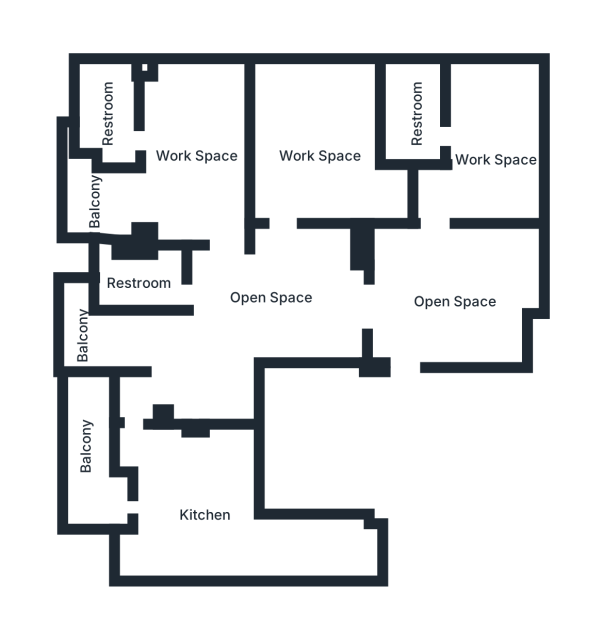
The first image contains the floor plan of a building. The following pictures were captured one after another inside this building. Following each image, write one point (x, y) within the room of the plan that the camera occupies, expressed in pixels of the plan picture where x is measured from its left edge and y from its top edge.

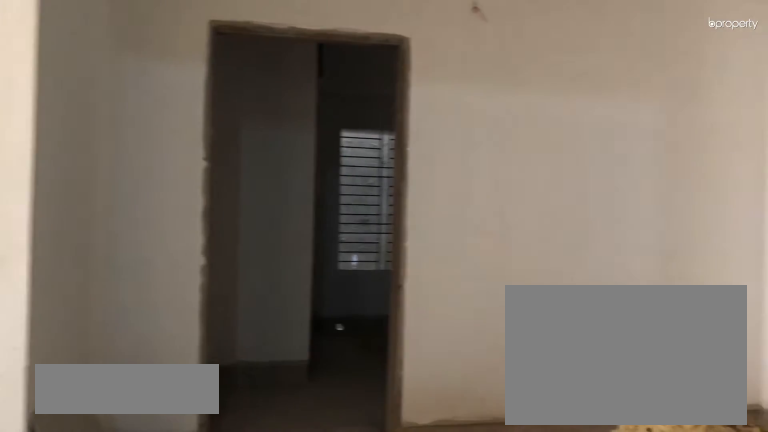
(453, 302)
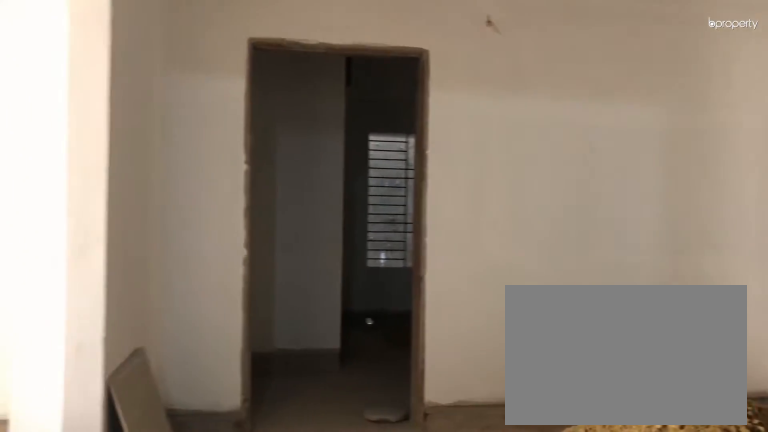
(453, 302)
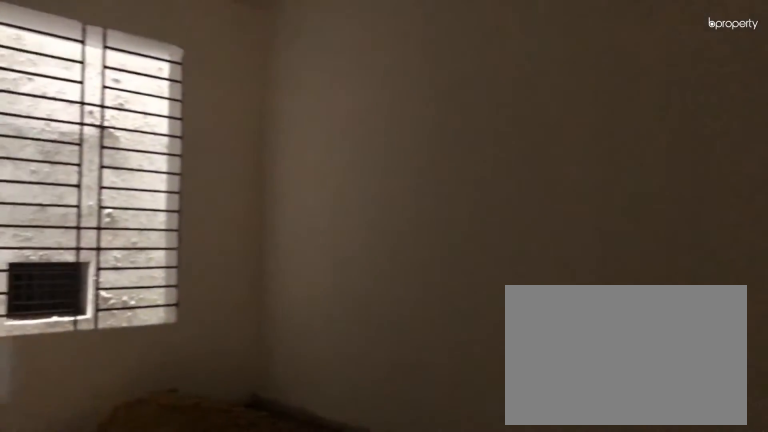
(488, 162)
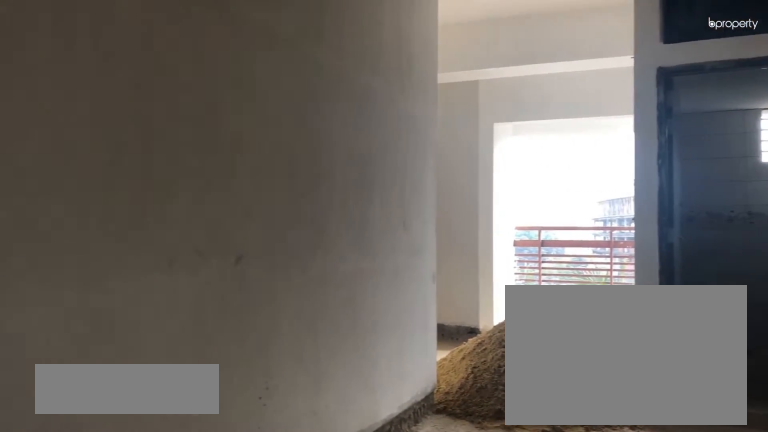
(278, 304)
